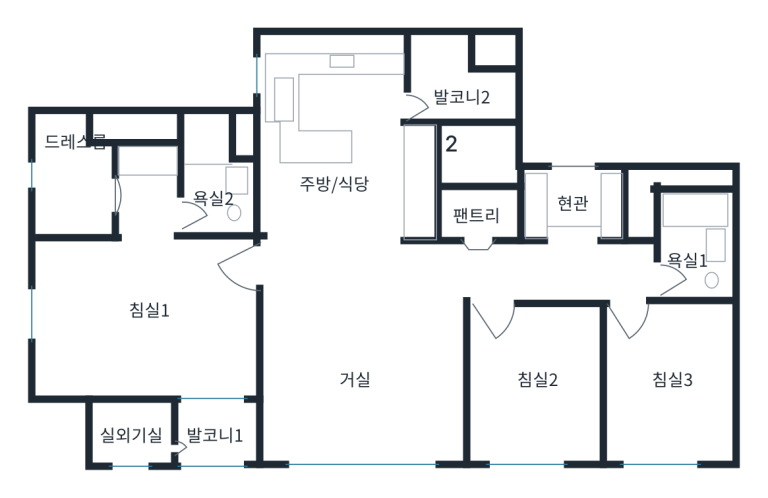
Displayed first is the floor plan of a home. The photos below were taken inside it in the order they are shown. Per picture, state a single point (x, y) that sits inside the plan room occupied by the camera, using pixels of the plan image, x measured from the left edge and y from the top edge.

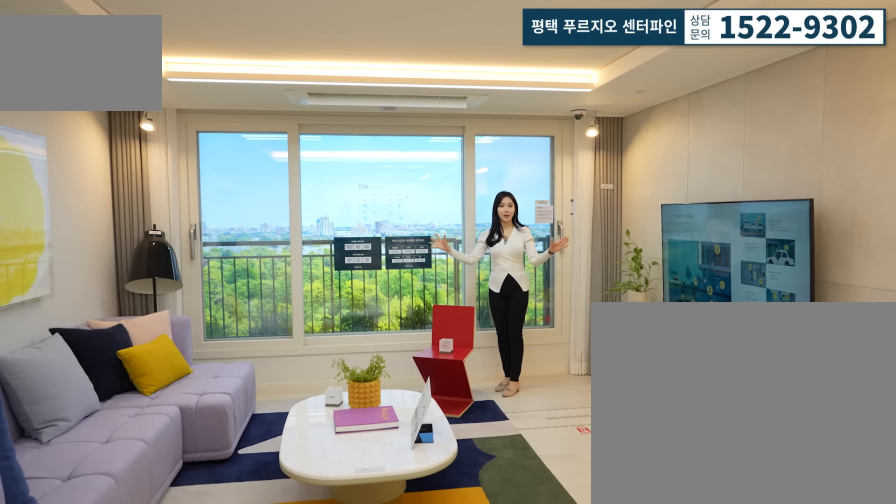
(358, 368)
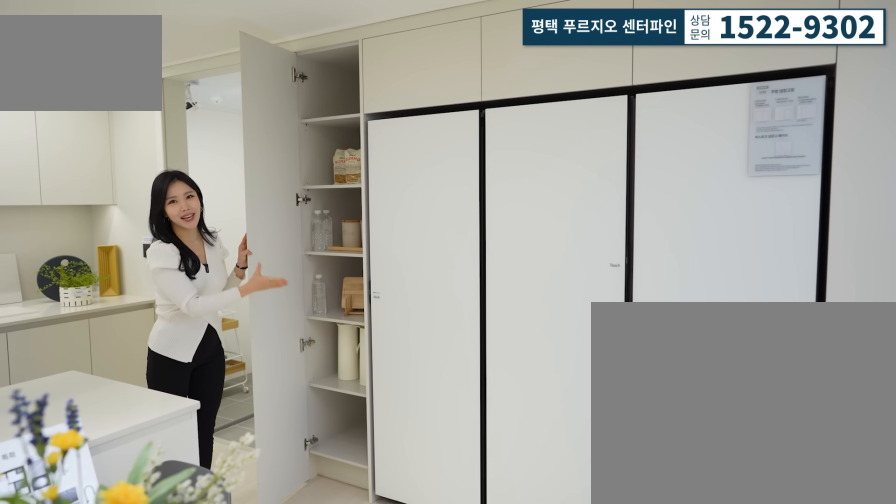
(349, 151)
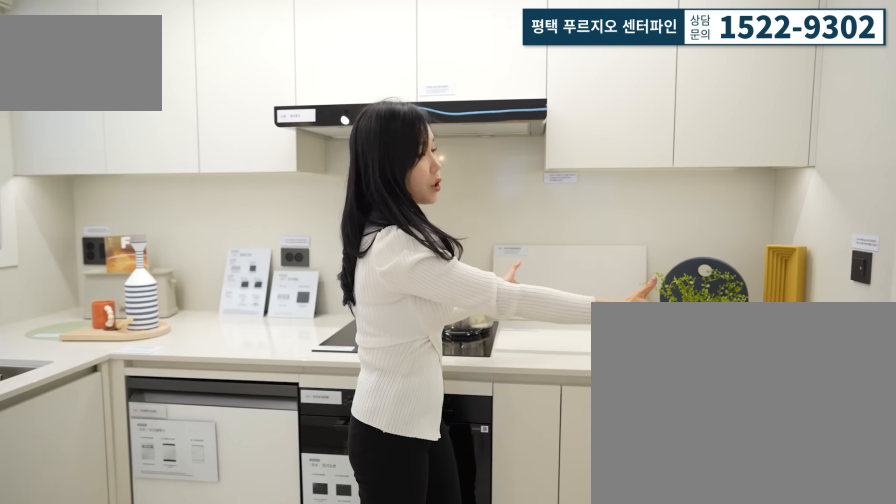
(349, 151)
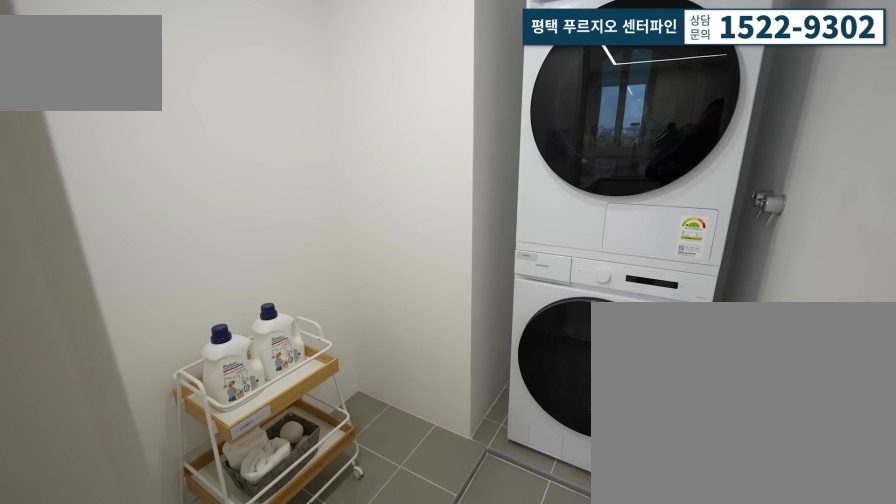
(464, 89)
